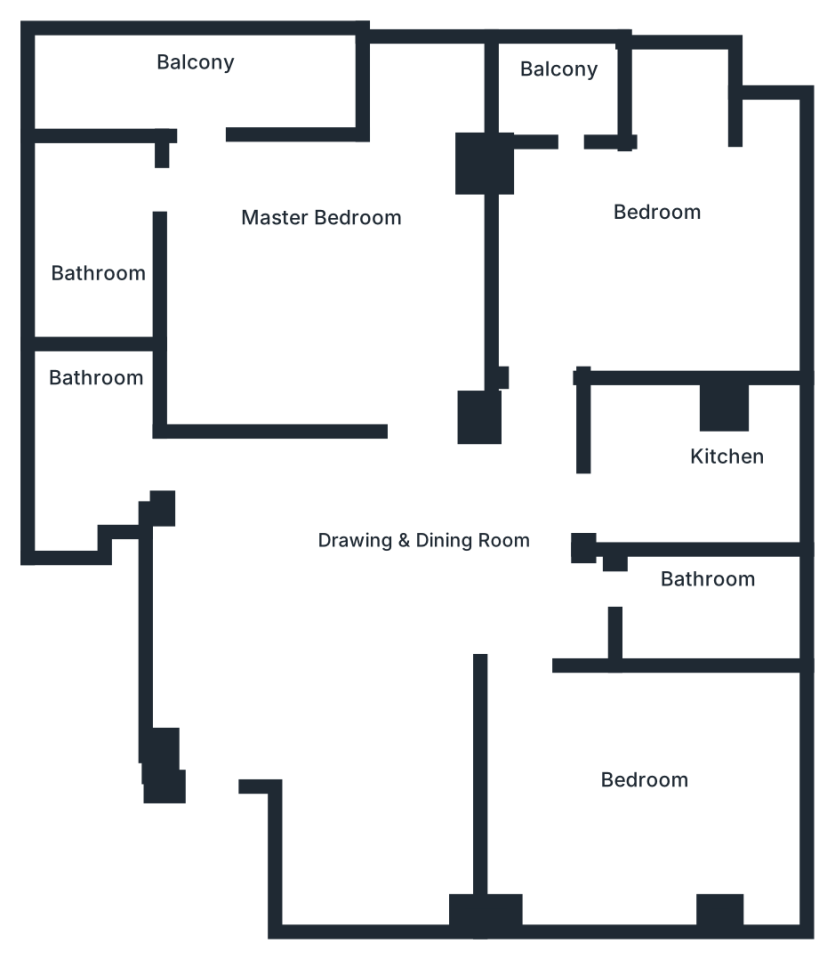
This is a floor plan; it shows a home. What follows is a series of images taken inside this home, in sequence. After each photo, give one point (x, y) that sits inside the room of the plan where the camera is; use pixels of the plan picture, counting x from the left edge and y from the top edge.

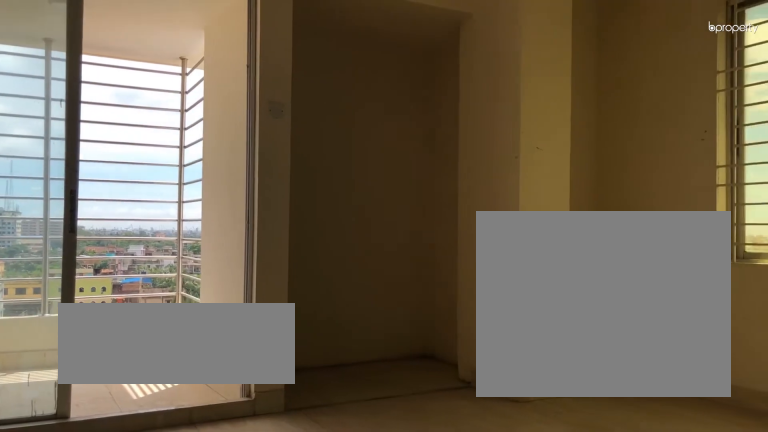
(670, 241)
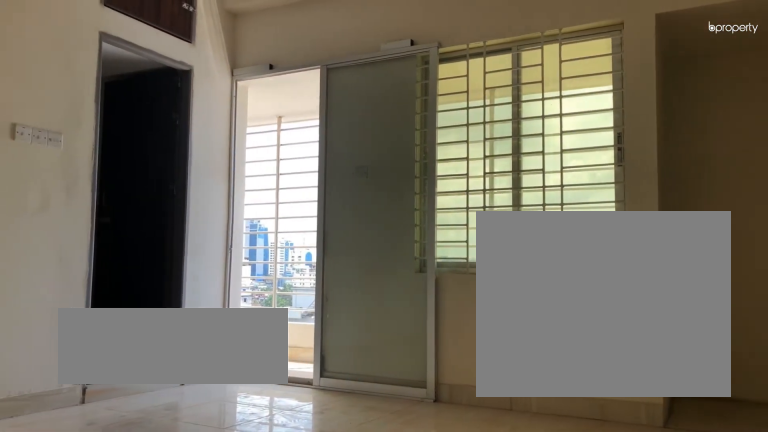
(332, 262)
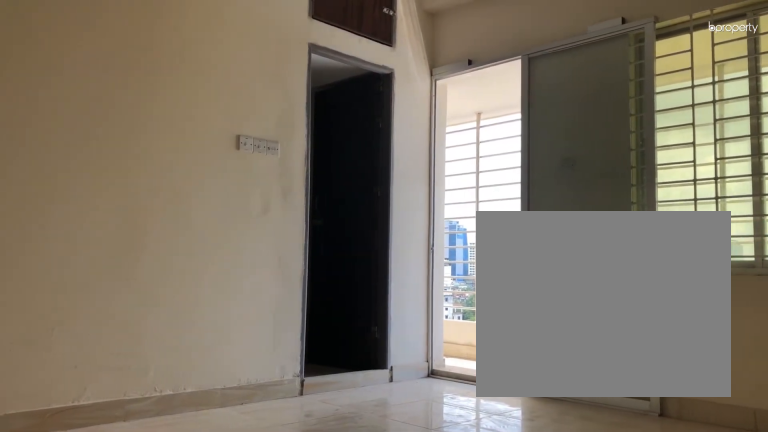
(332, 262)
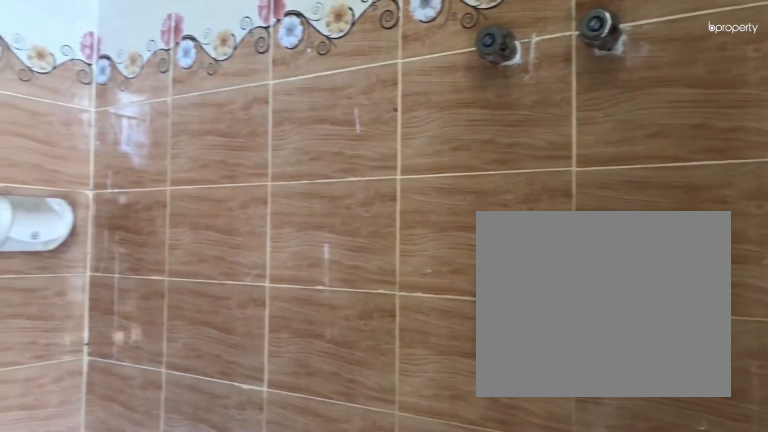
(113, 257)
